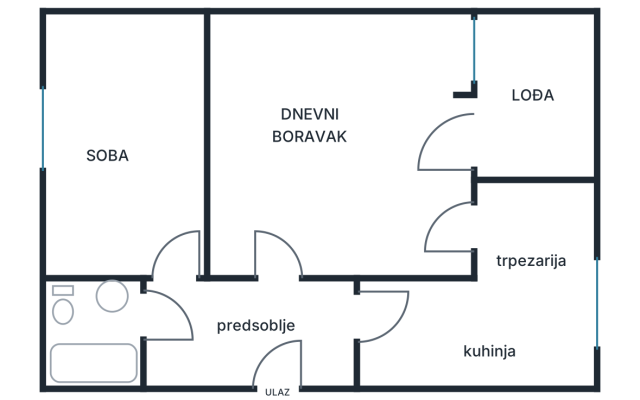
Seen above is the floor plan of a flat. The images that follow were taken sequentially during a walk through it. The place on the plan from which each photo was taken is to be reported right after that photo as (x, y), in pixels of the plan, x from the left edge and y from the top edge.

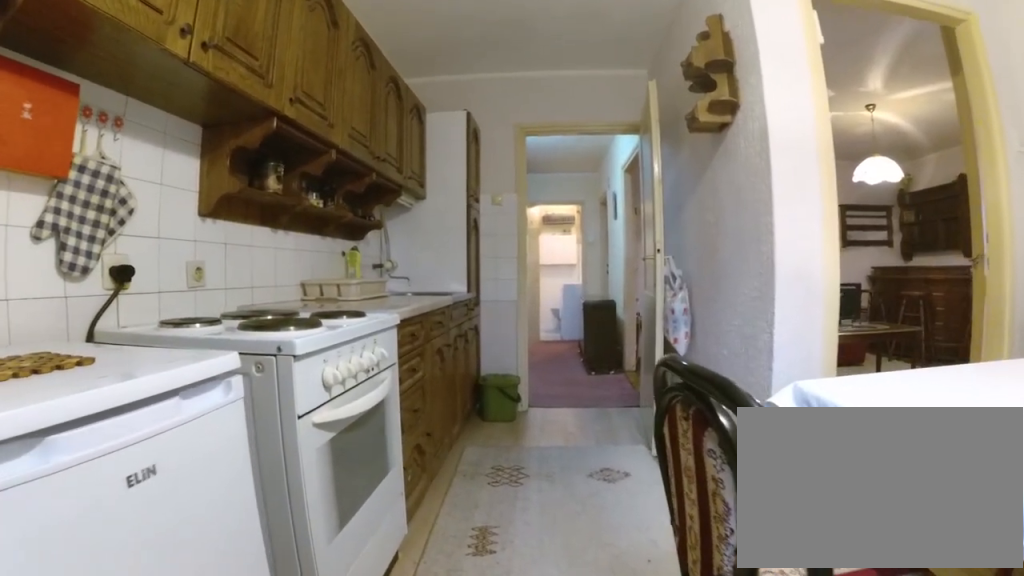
(560, 317)
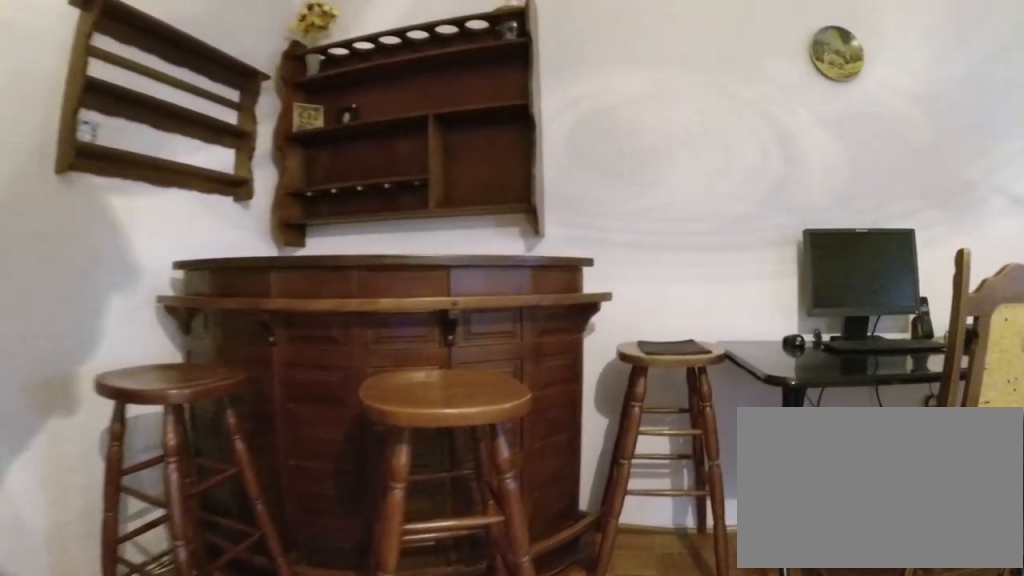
(288, 177)
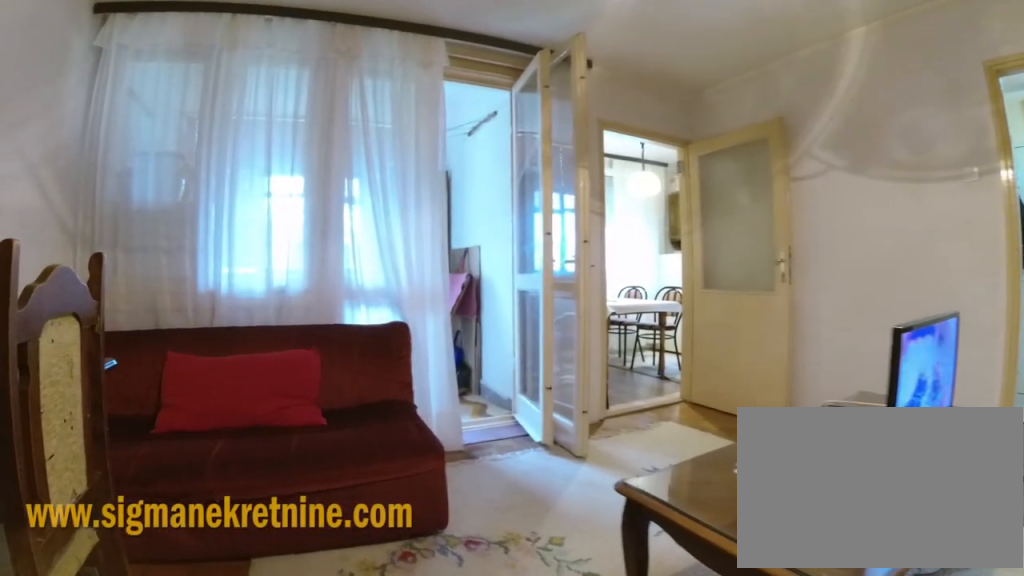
(255, 110)
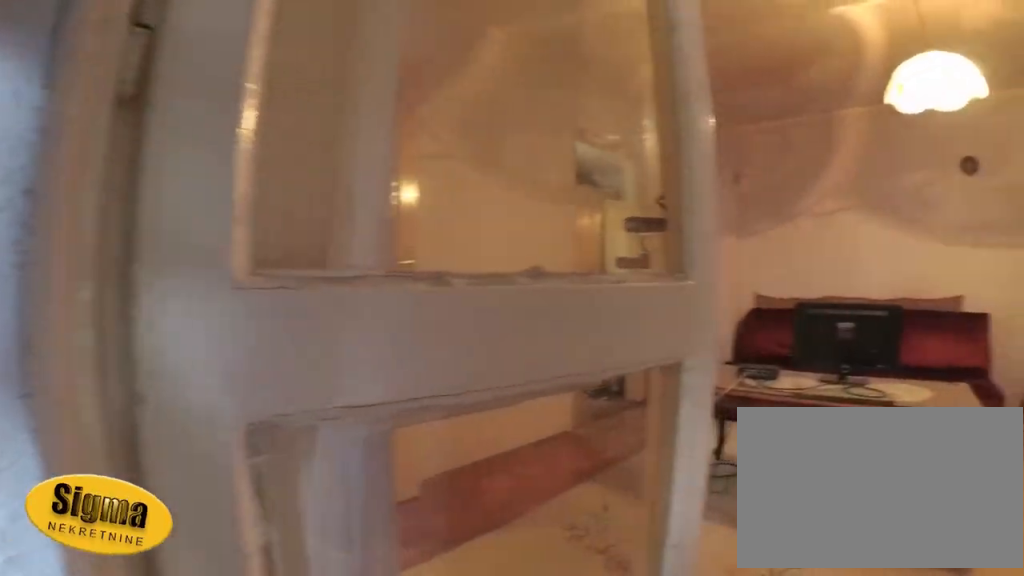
(503, 131)
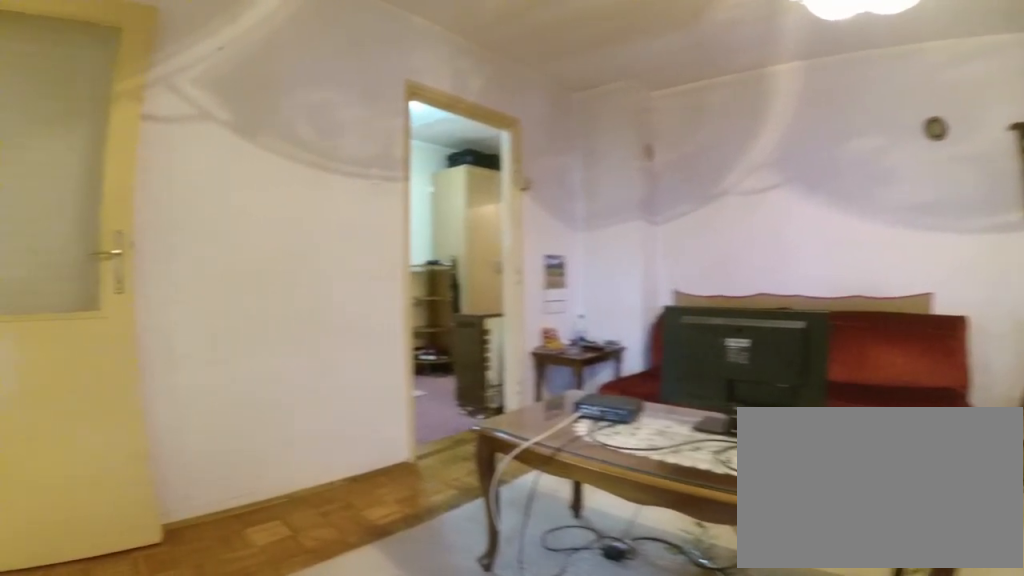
(431, 141)
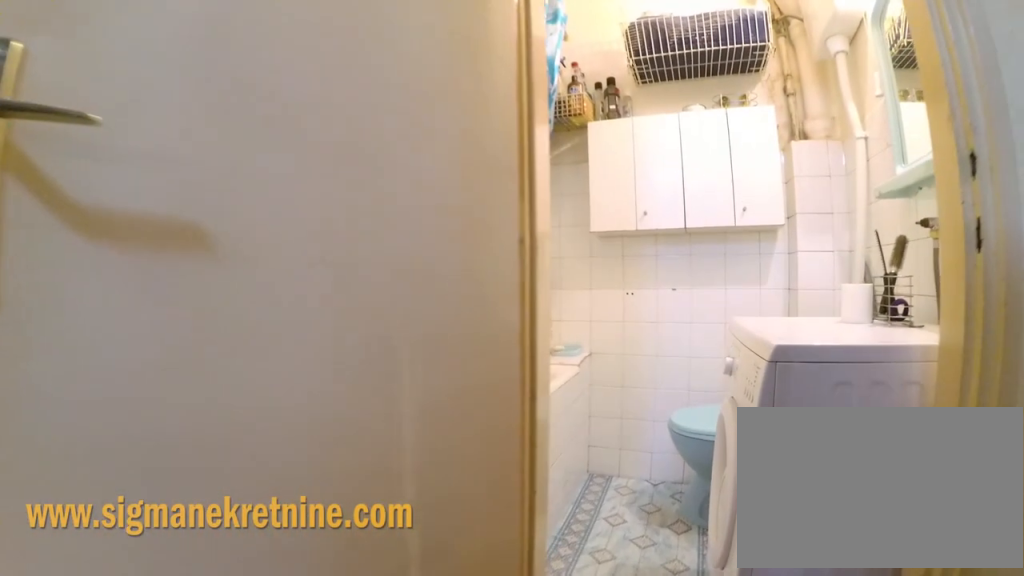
(190, 311)
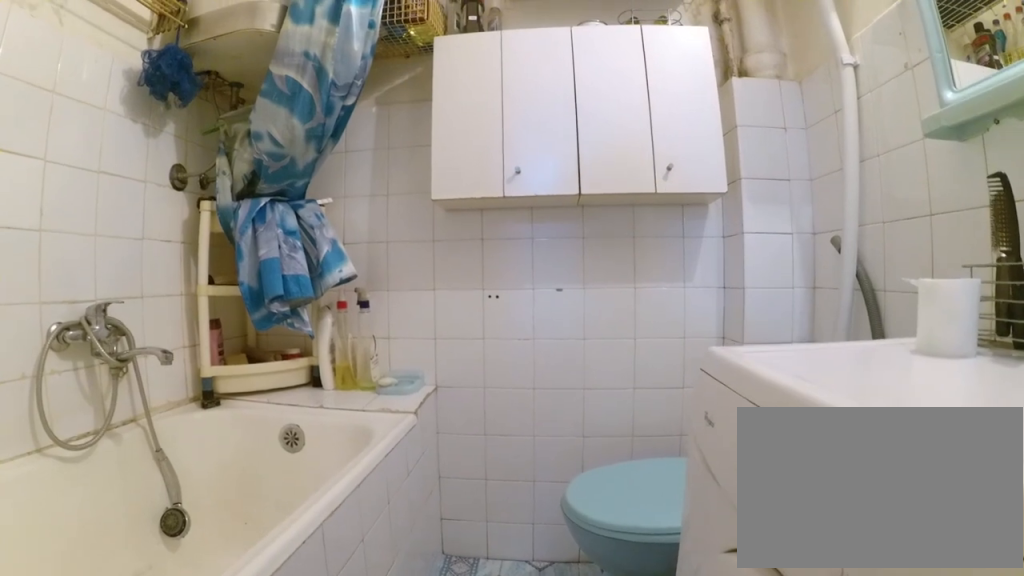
(153, 312)
